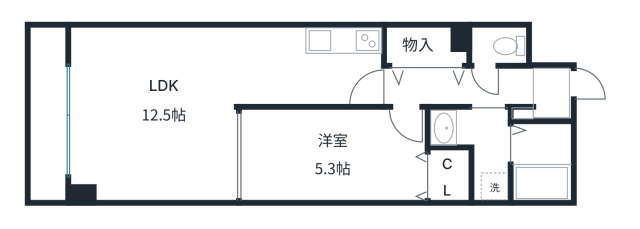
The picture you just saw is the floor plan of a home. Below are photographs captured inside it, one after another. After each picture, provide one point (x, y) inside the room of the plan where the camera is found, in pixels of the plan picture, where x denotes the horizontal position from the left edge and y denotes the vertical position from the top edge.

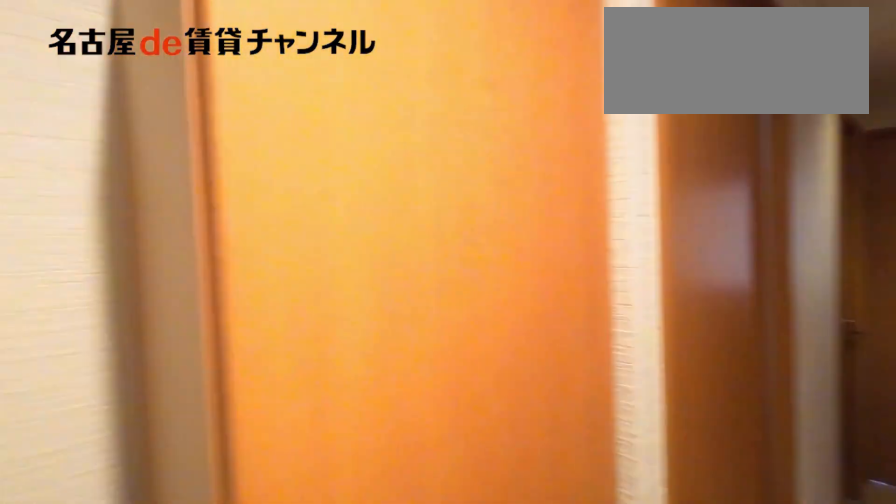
(551, 94)
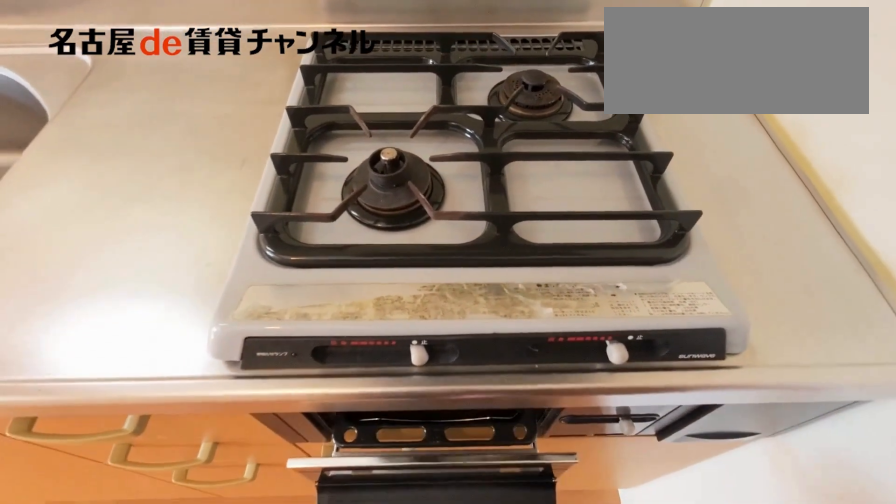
(344, 42)
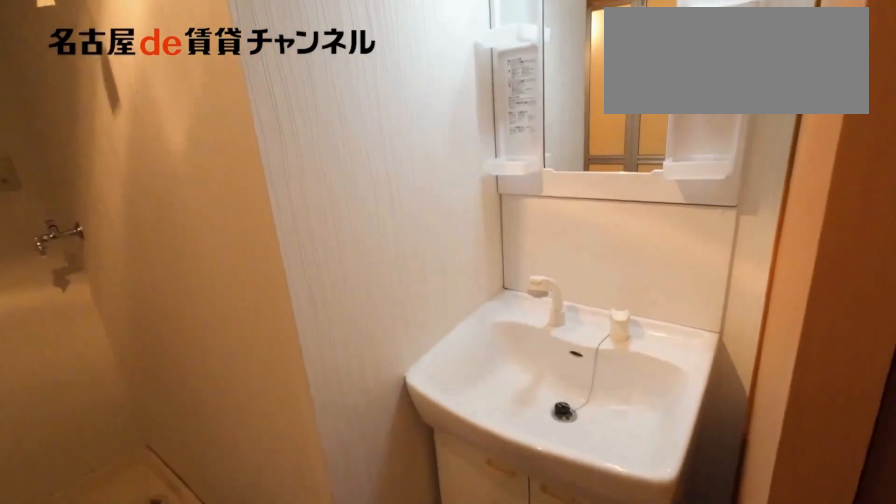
(477, 147)
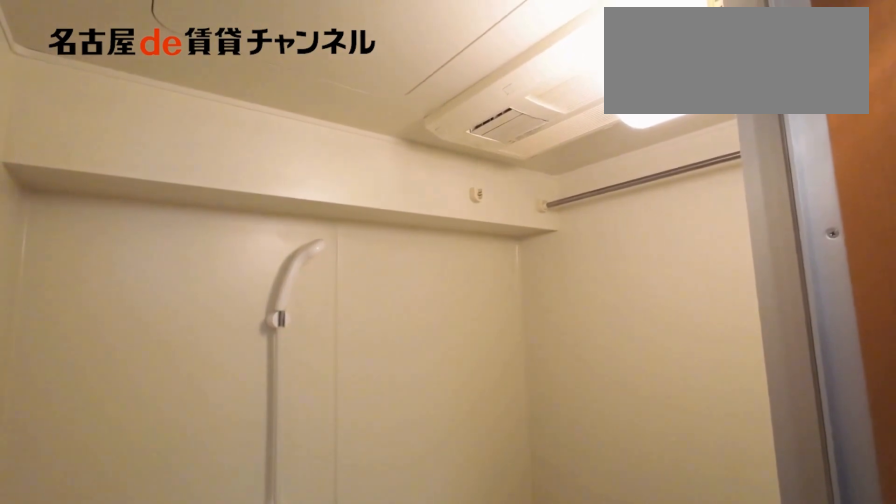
(541, 162)
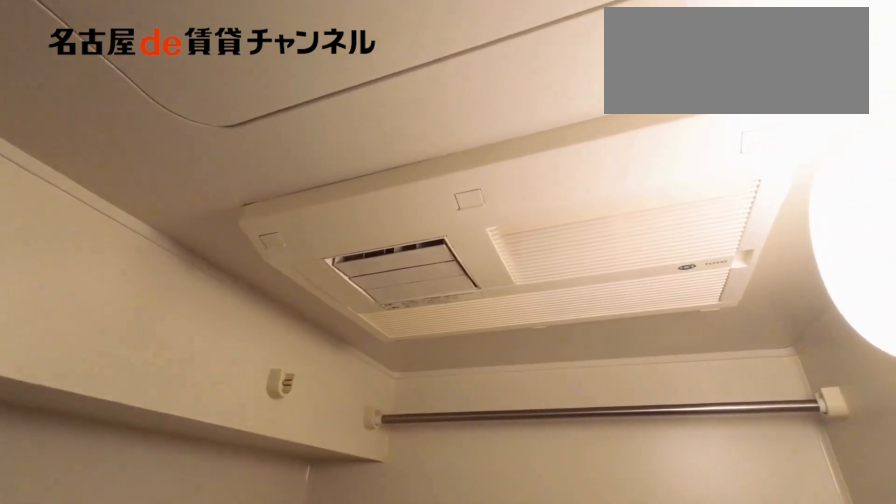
(541, 162)
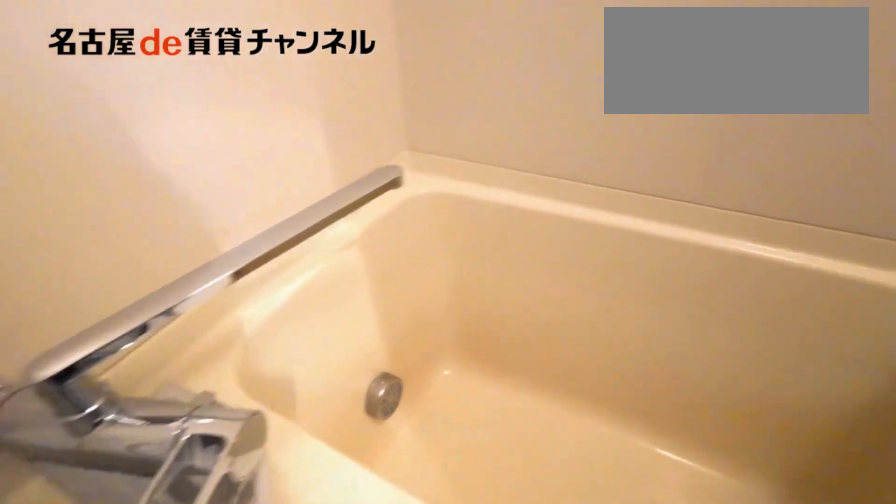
(541, 162)
